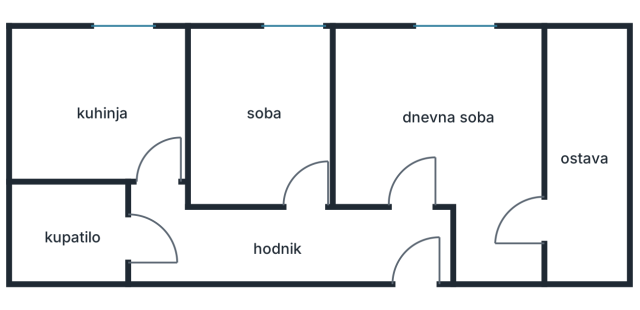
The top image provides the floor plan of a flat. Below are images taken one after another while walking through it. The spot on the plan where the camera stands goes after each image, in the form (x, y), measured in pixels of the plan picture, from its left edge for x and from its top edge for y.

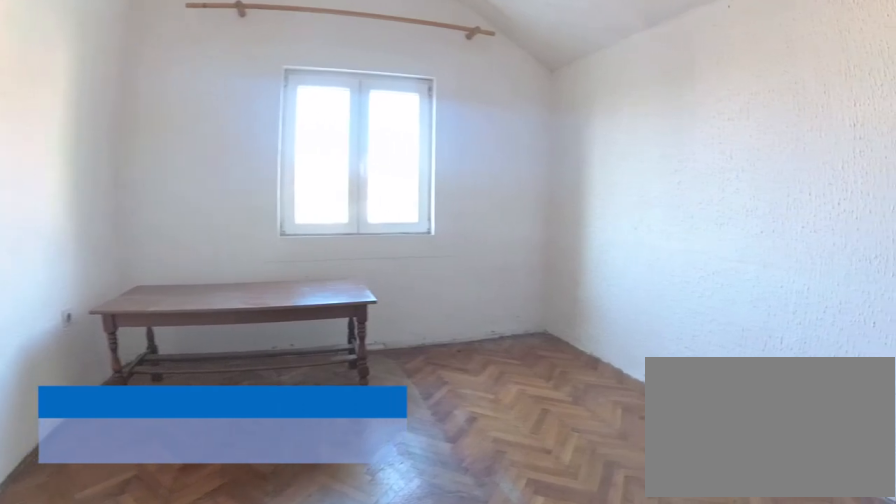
(413, 182)
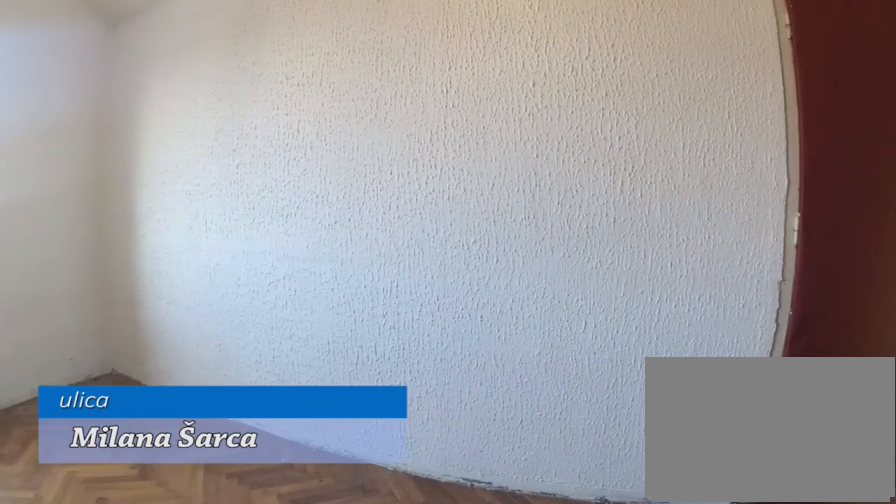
(420, 168)
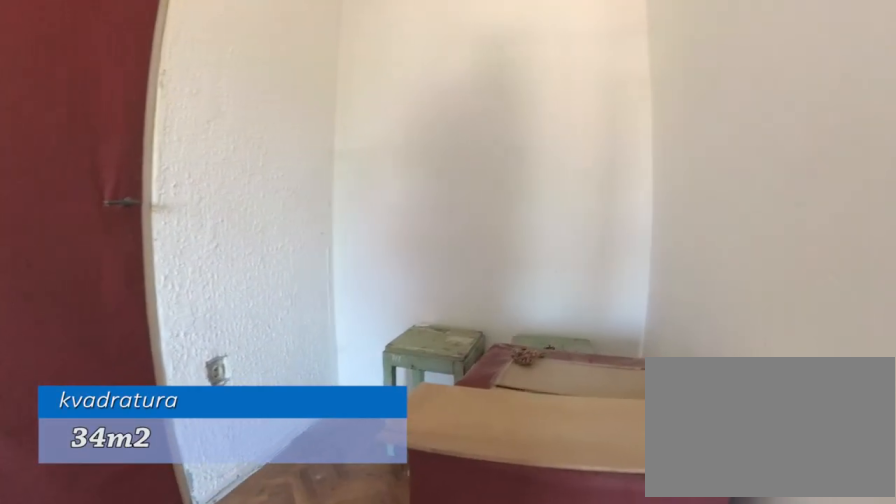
(491, 168)
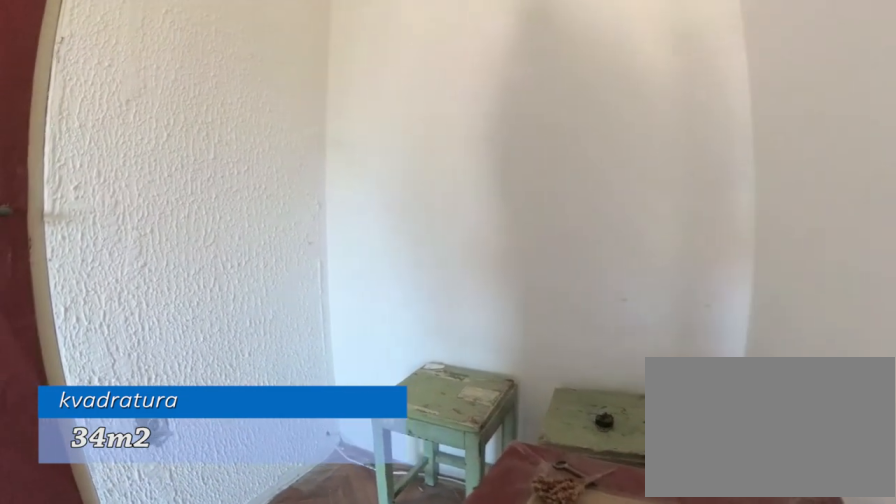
(488, 185)
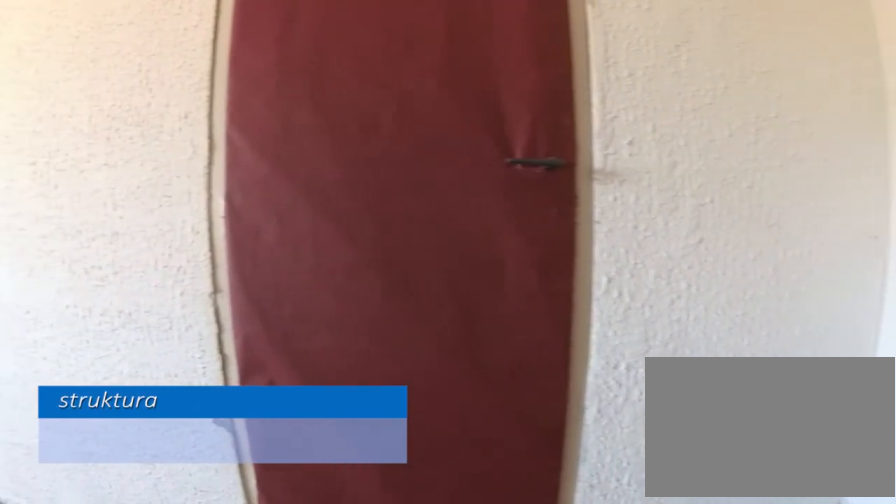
(473, 198)
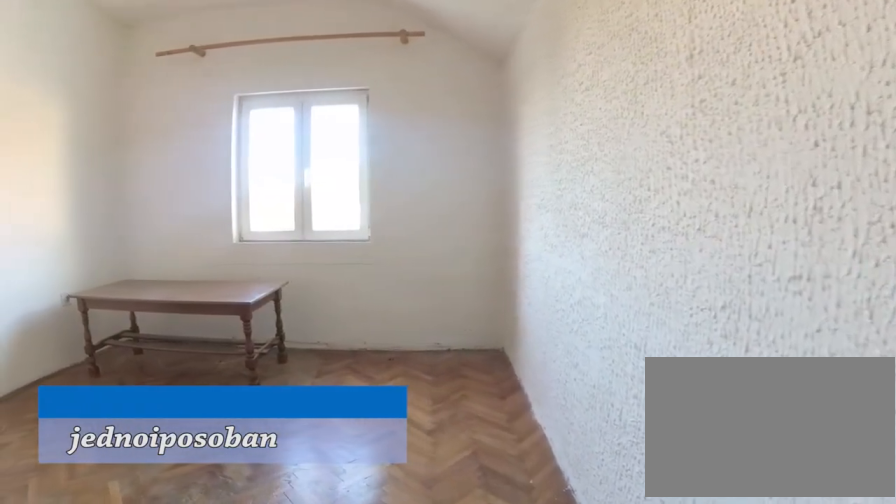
(487, 199)
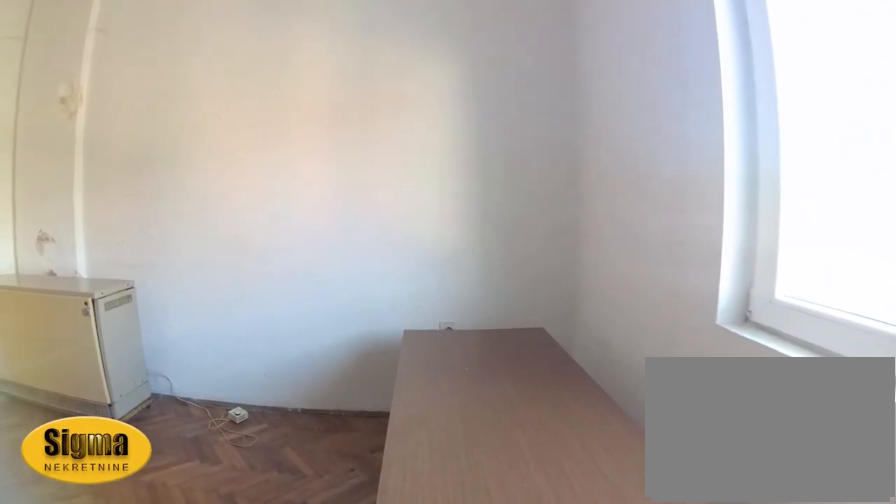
(491, 81)
